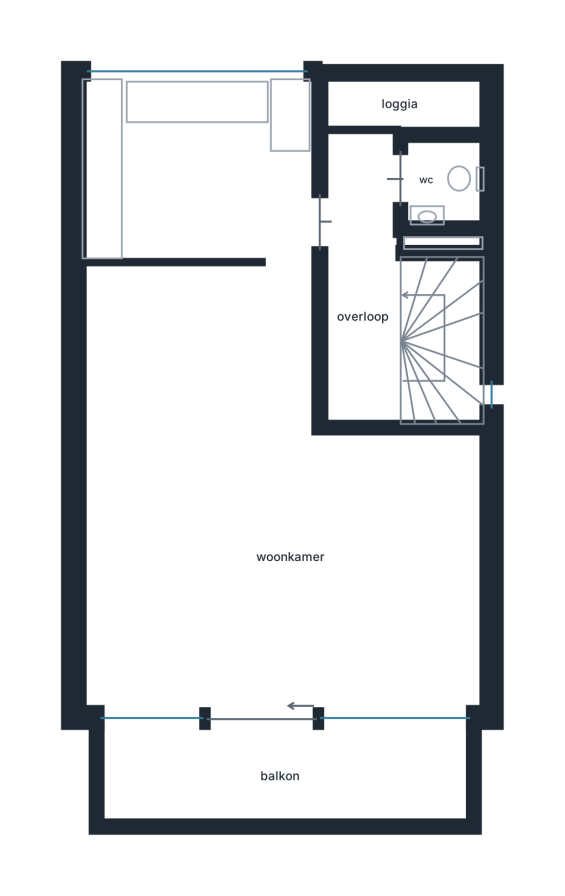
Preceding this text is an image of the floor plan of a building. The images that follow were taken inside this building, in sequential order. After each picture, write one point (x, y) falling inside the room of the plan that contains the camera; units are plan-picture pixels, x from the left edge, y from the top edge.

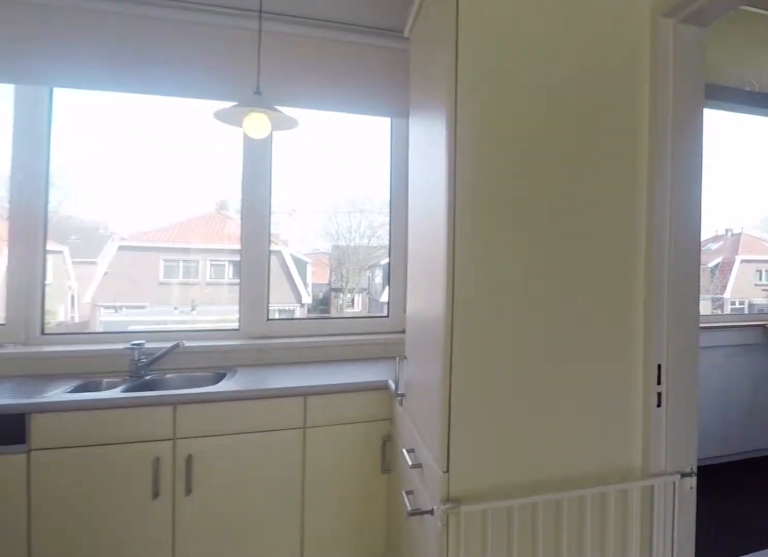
(173, 131)
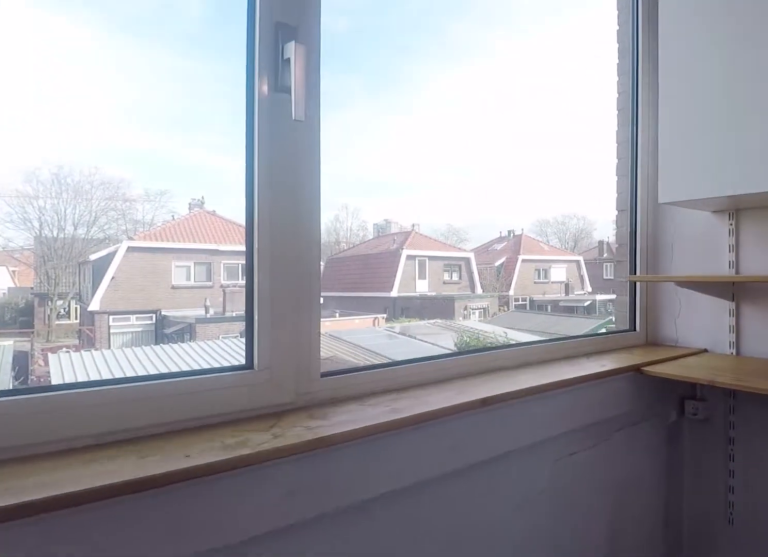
(403, 106)
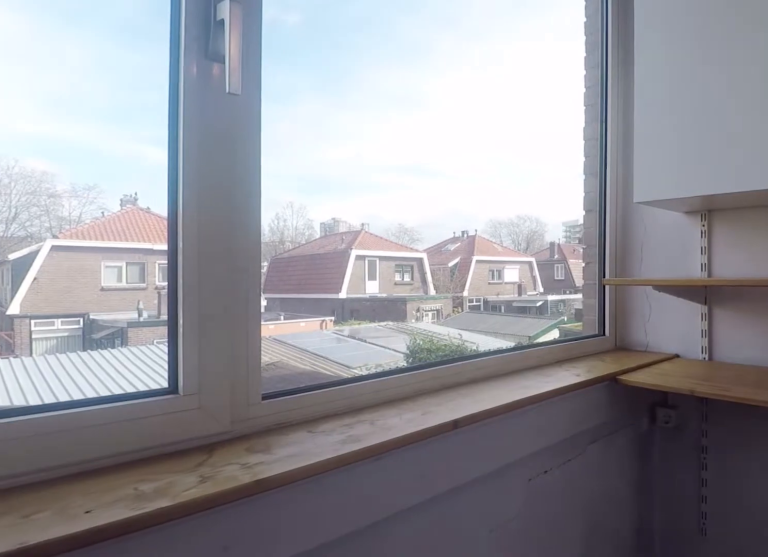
(403, 106)
